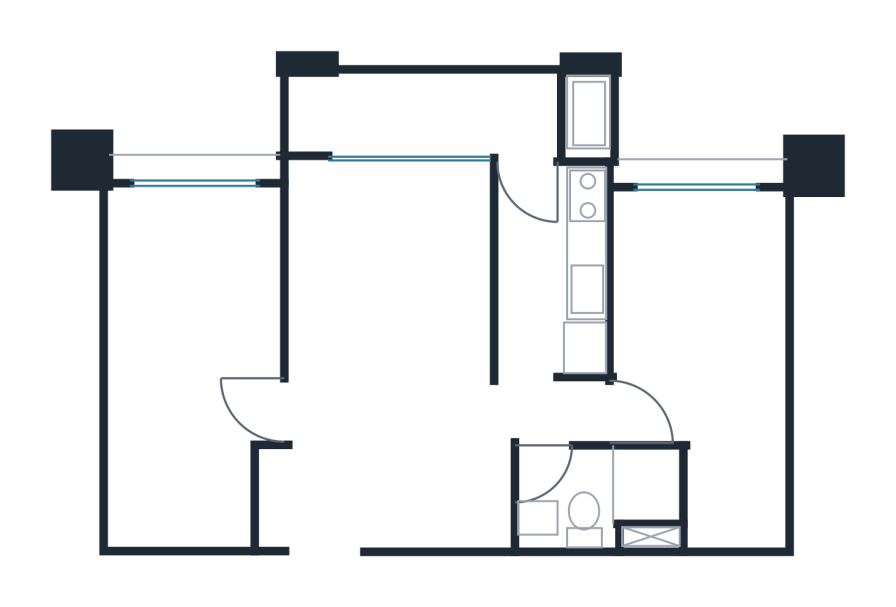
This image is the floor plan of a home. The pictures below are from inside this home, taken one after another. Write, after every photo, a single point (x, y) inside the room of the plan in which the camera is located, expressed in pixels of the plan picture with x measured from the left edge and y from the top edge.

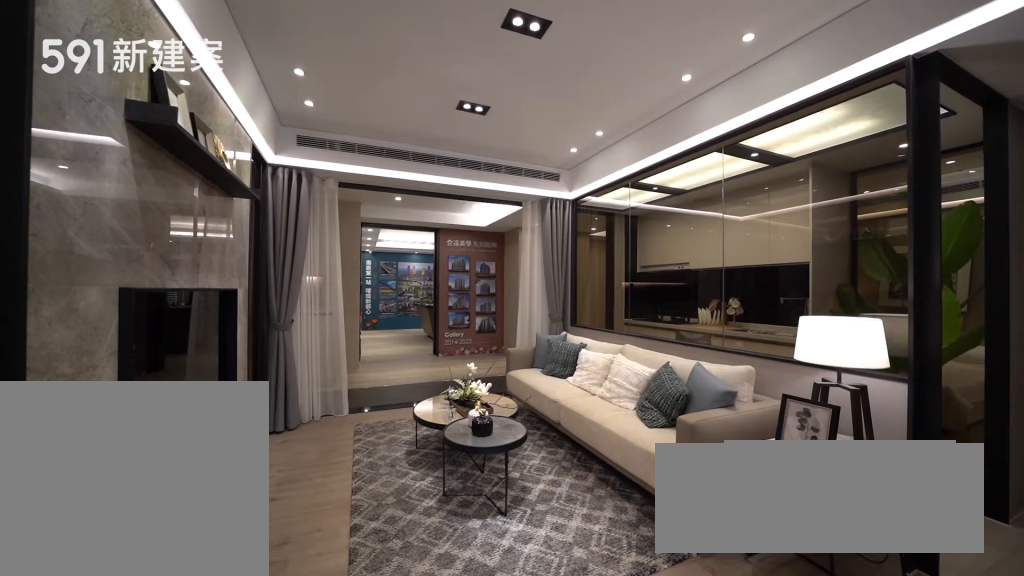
(390, 277)
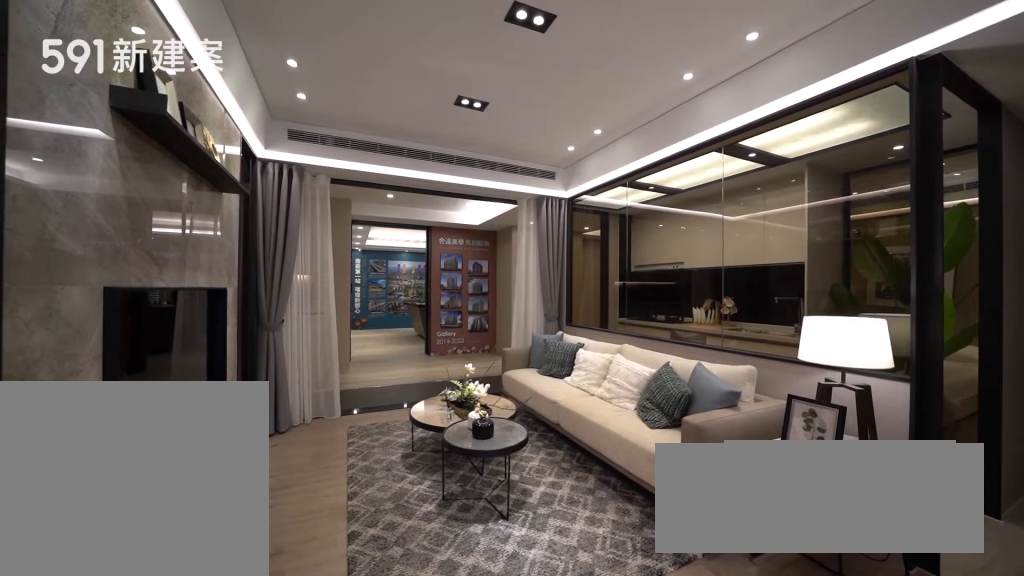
(390, 277)
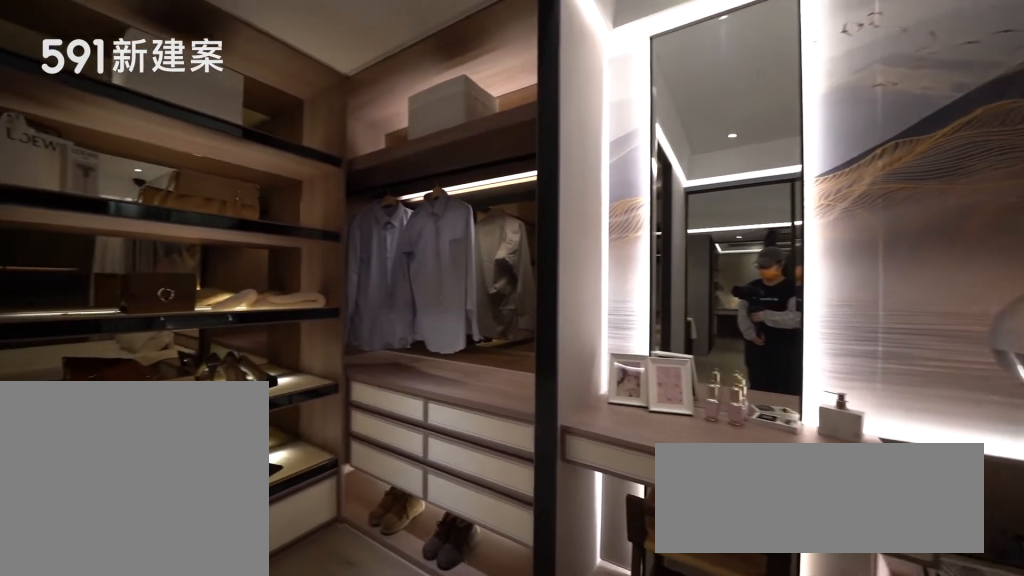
(192, 358)
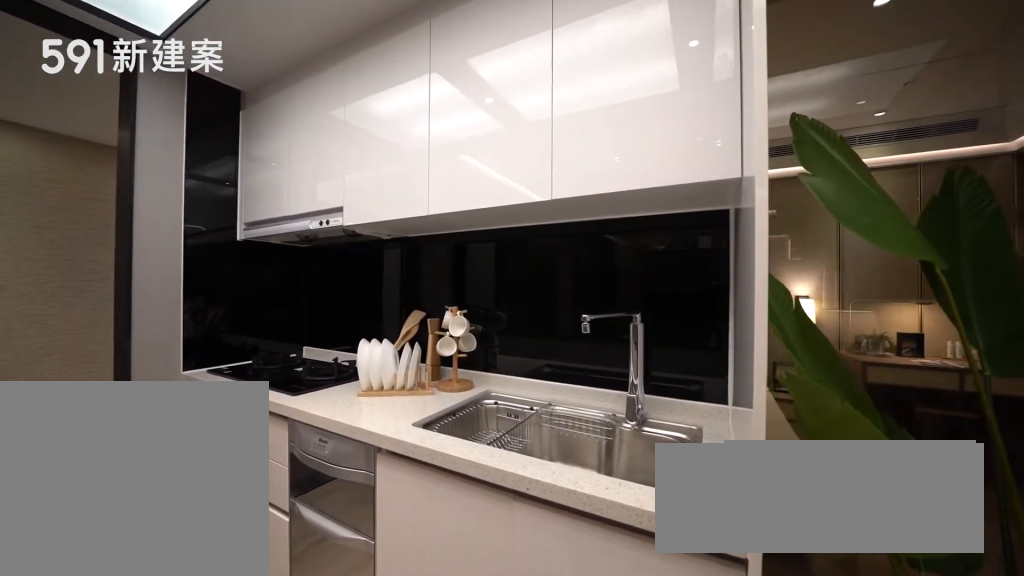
(555, 267)
